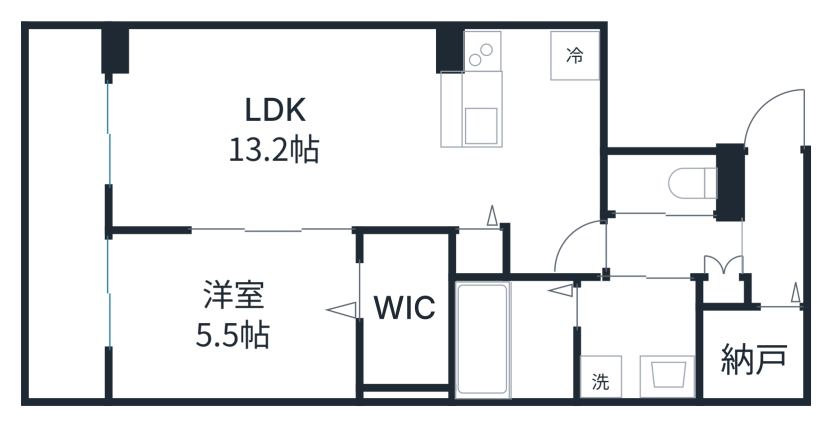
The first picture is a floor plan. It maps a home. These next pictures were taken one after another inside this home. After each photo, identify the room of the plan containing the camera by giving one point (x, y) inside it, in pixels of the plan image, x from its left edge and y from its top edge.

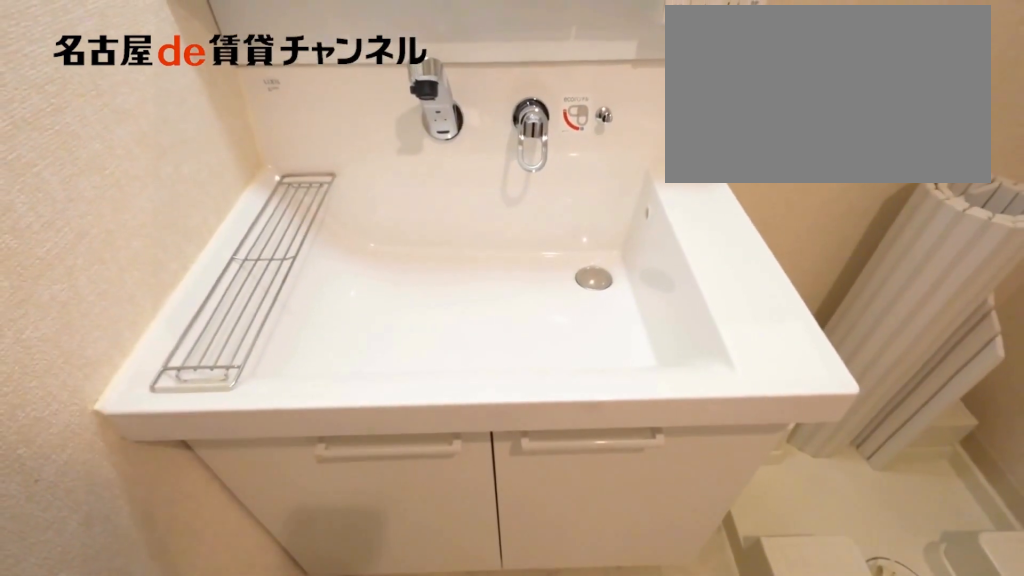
(636, 337)
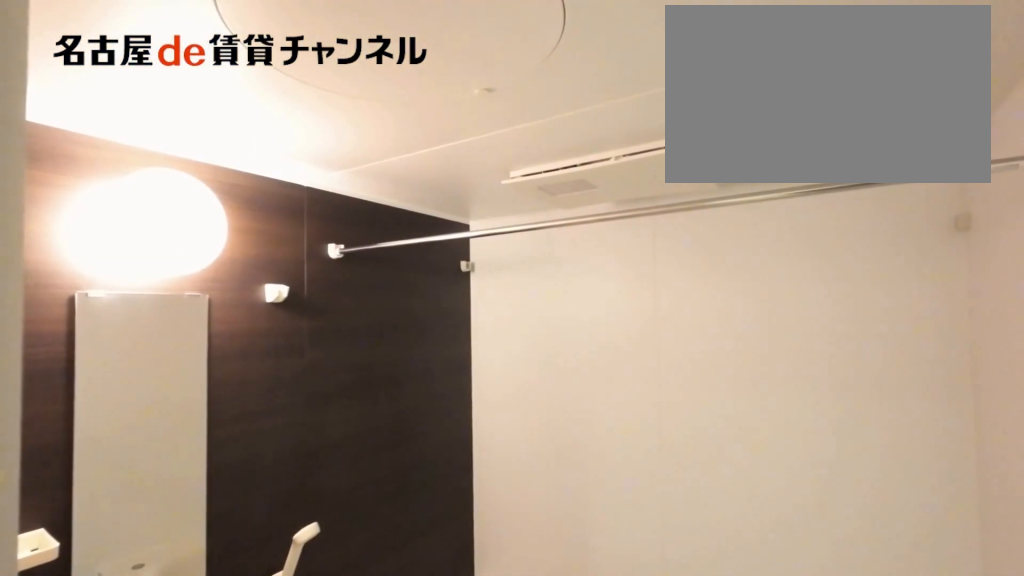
(512, 338)
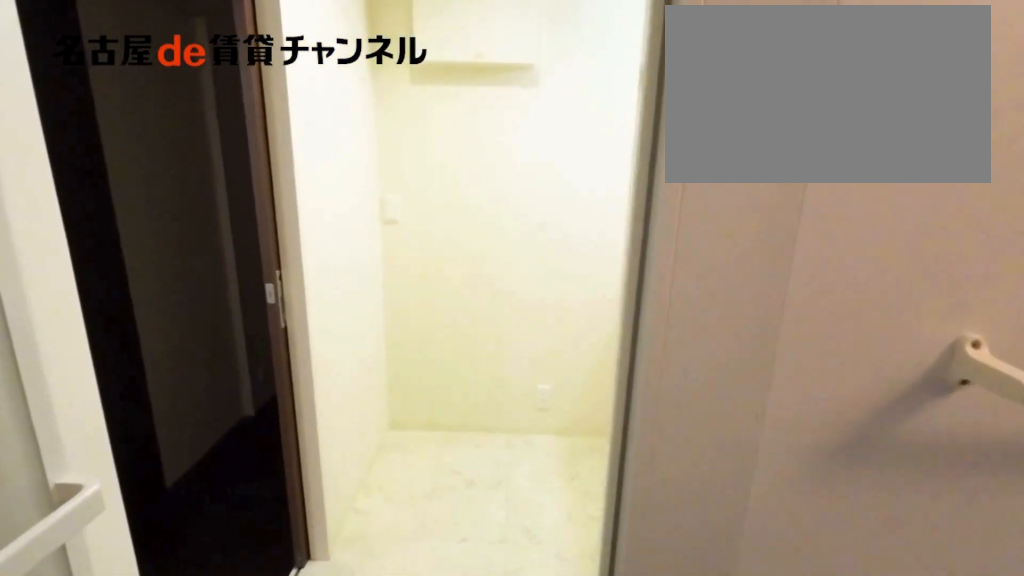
(512, 338)
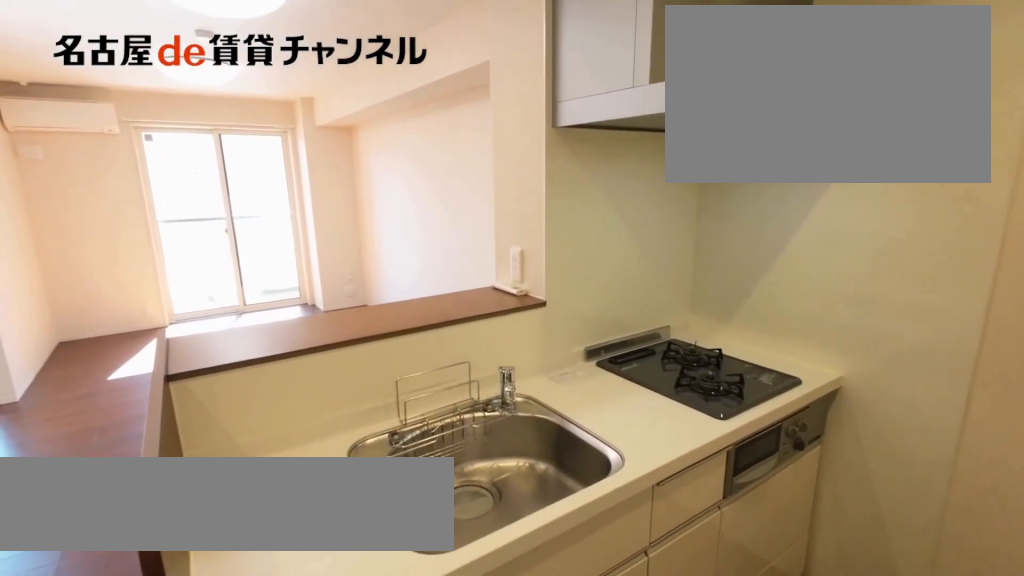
(475, 96)
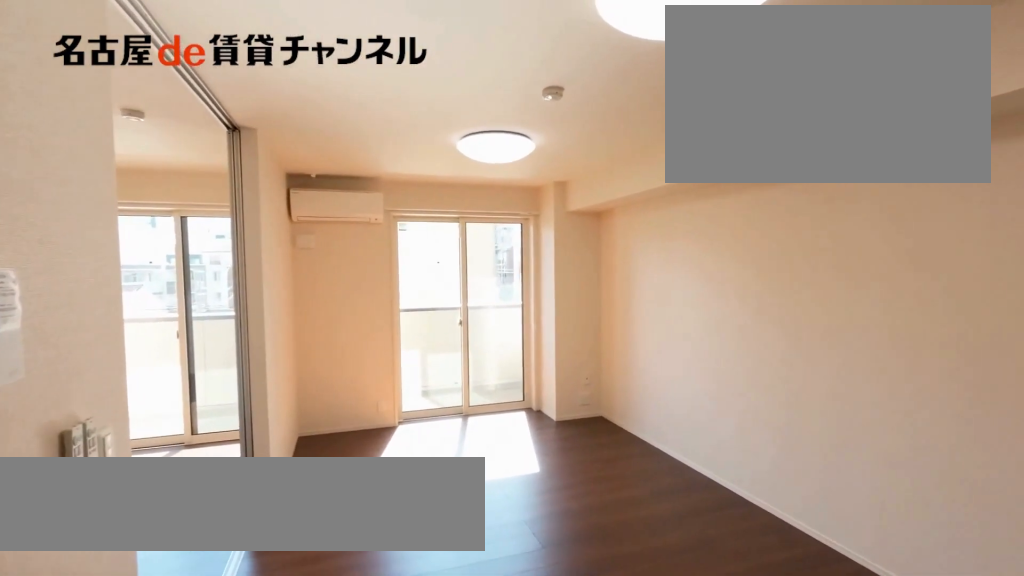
(321, 137)
